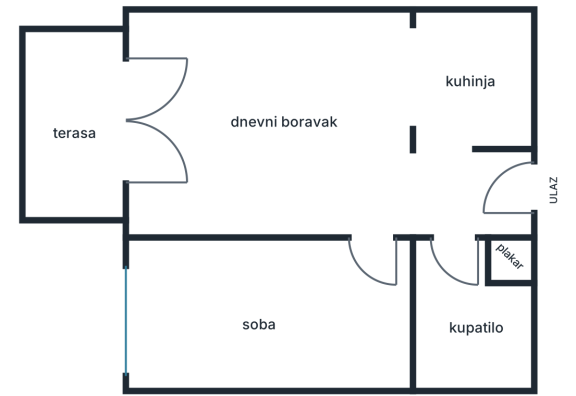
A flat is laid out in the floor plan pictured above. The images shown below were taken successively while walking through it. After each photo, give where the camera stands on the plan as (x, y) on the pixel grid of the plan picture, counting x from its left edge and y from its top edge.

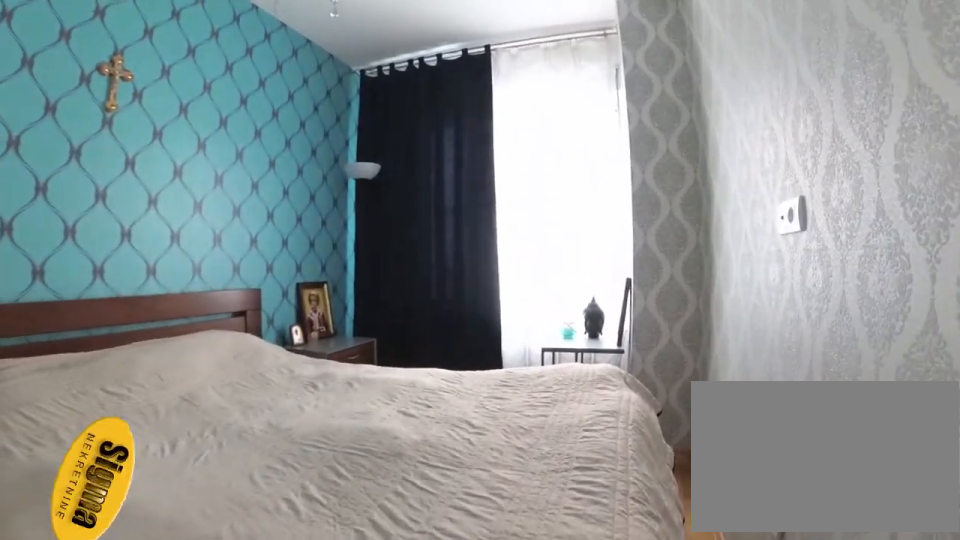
(336, 260)
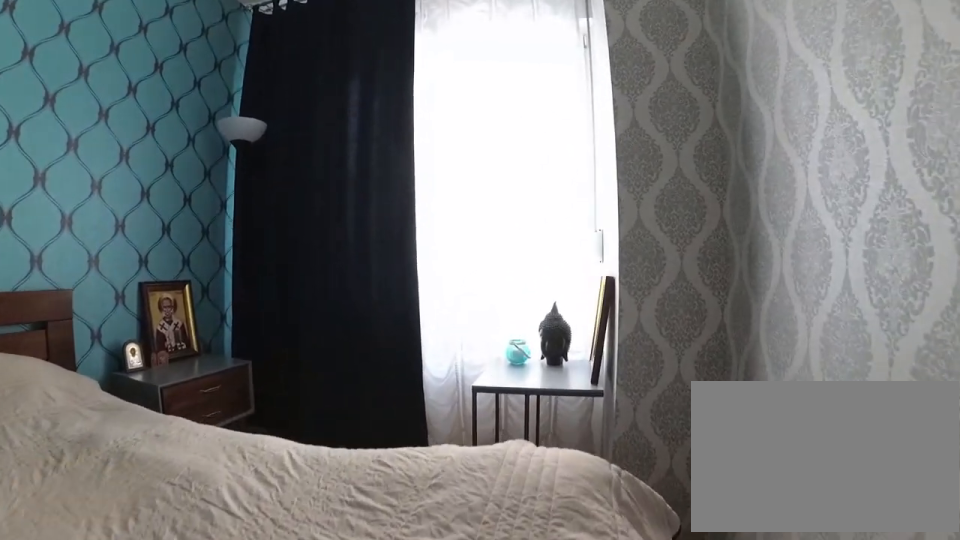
(283, 264)
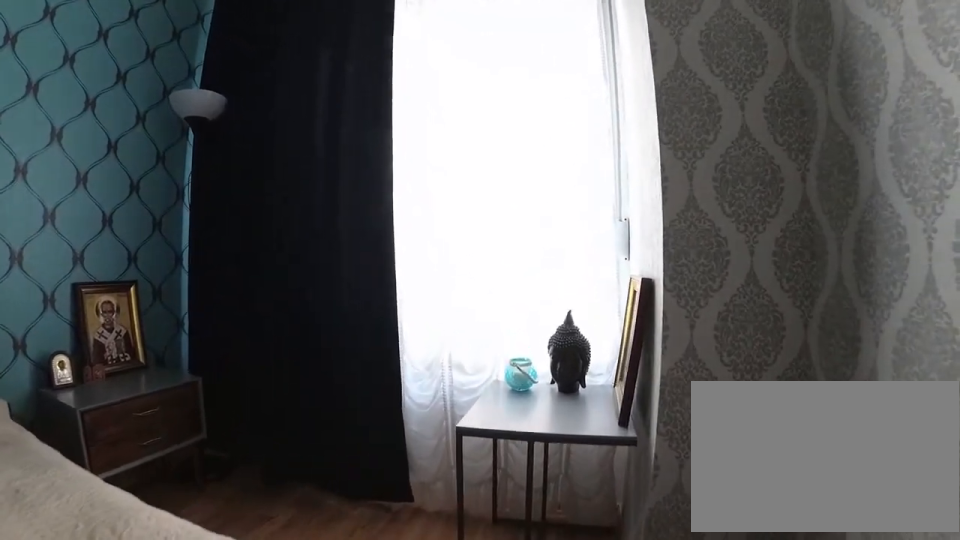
(241, 264)
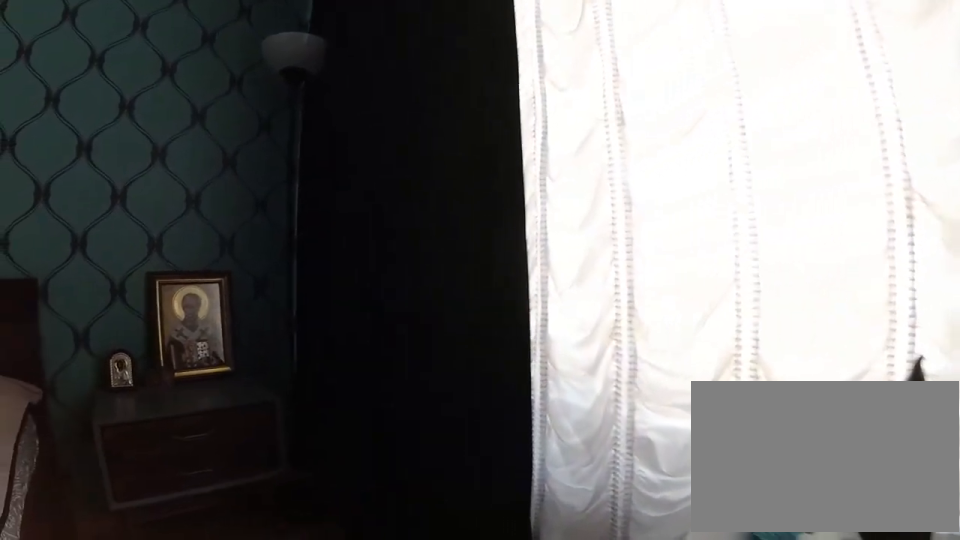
(178, 285)
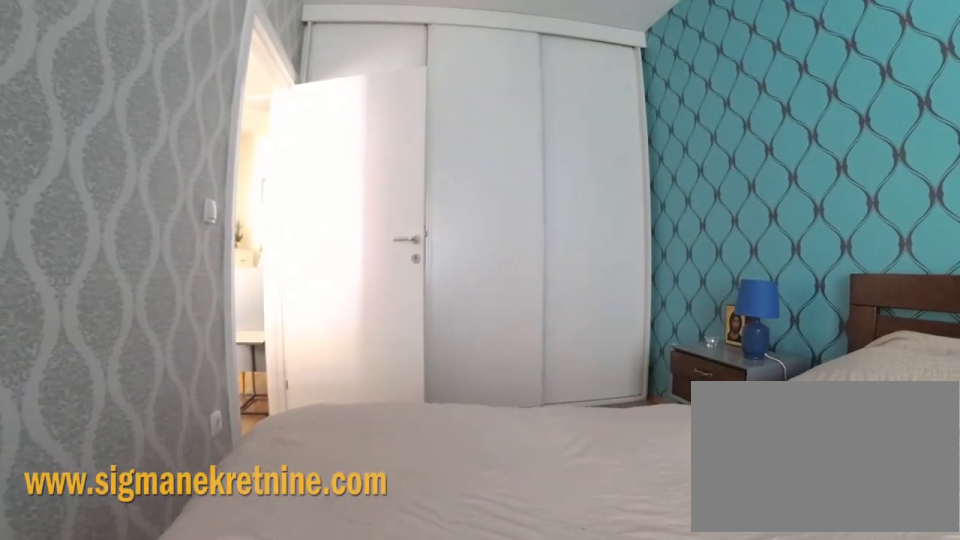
(228, 261)
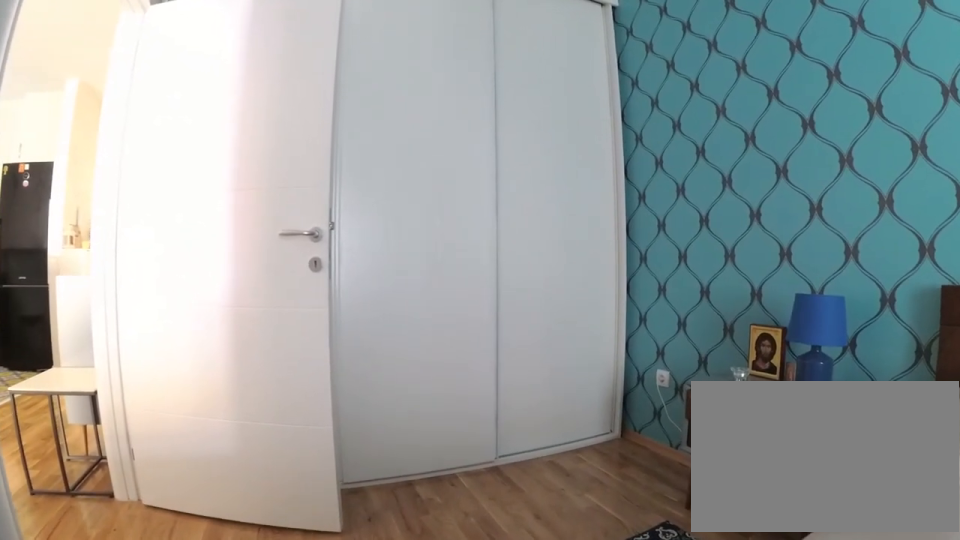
(275, 261)
